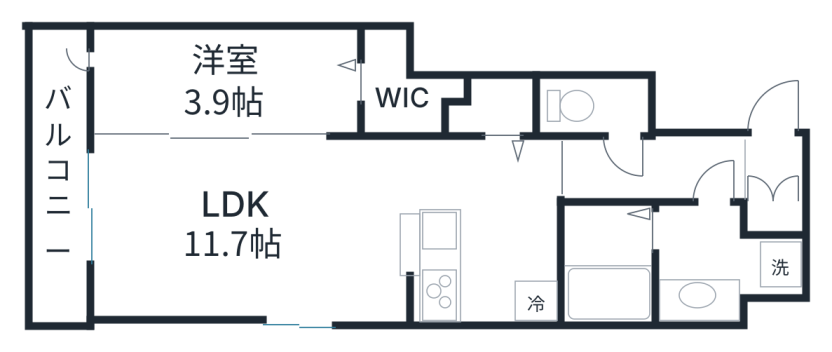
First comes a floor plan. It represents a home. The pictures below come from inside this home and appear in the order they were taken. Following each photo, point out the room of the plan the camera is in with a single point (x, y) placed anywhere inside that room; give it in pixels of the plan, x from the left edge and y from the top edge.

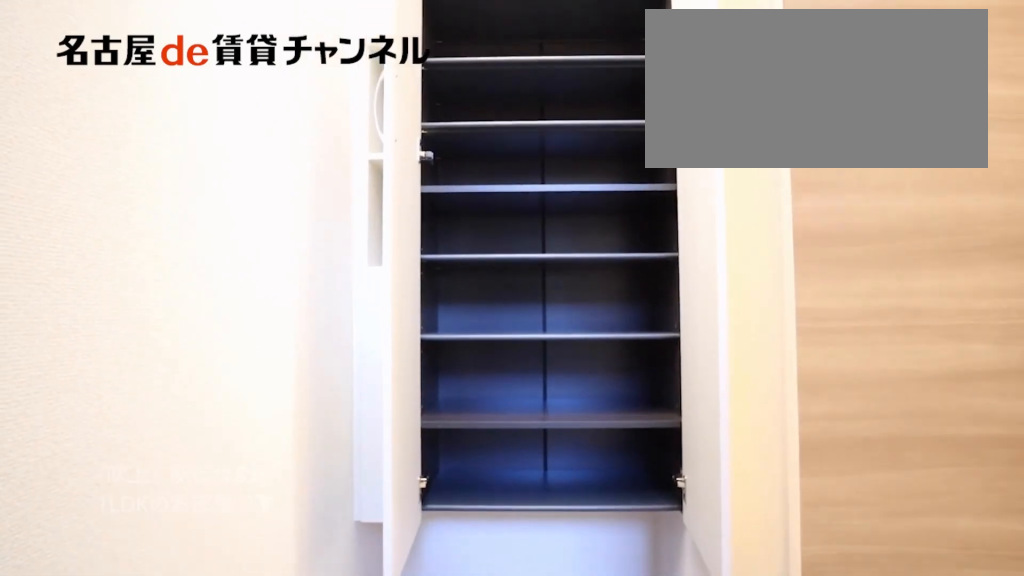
(775, 185)
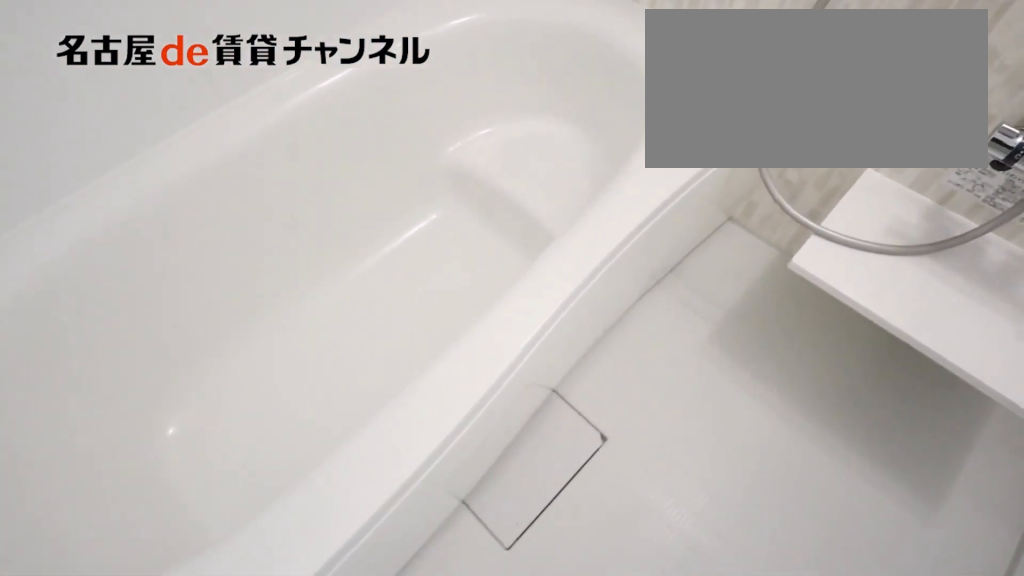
(606, 265)
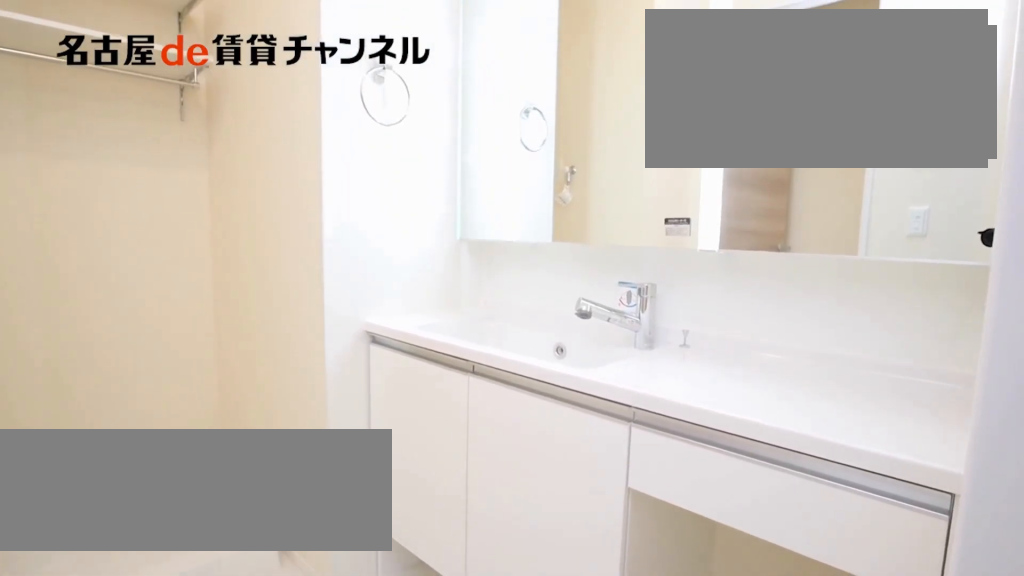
(721, 263)
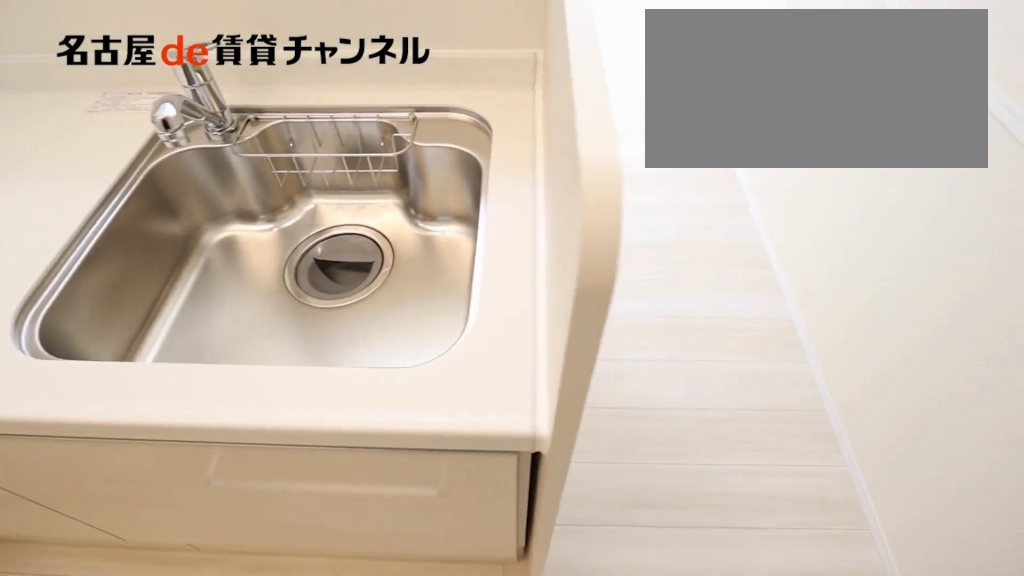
(490, 233)
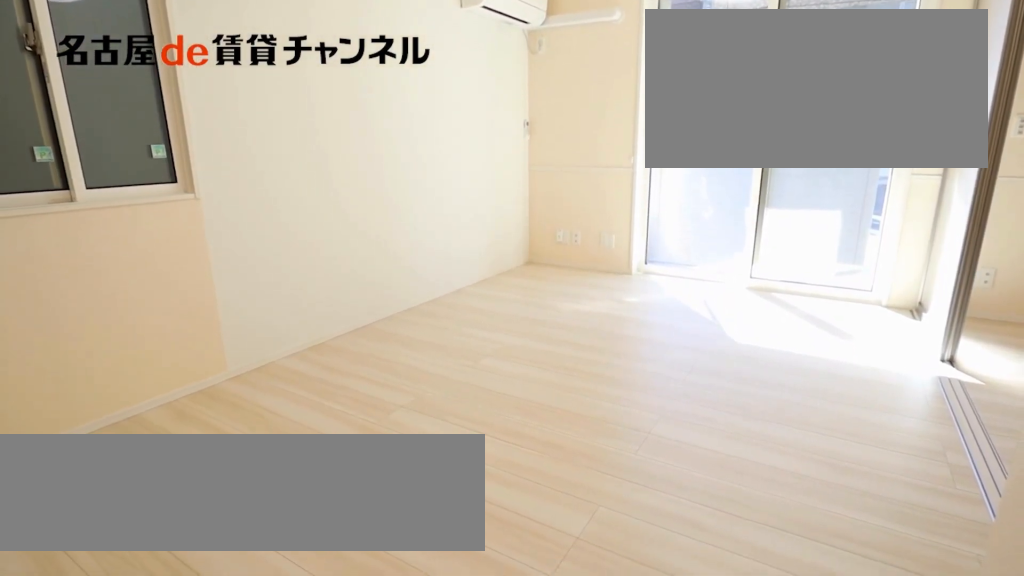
(253, 232)
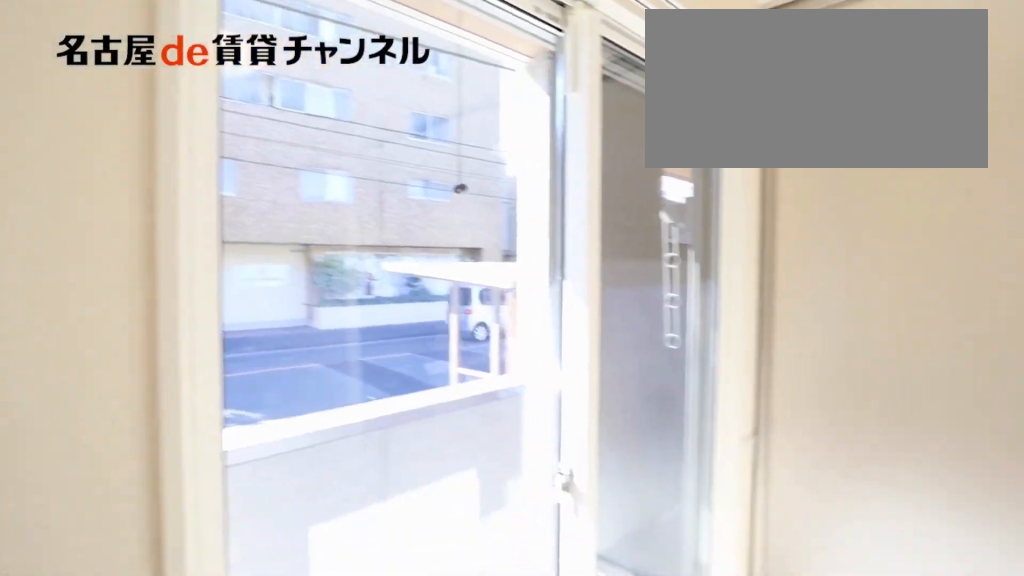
(253, 232)
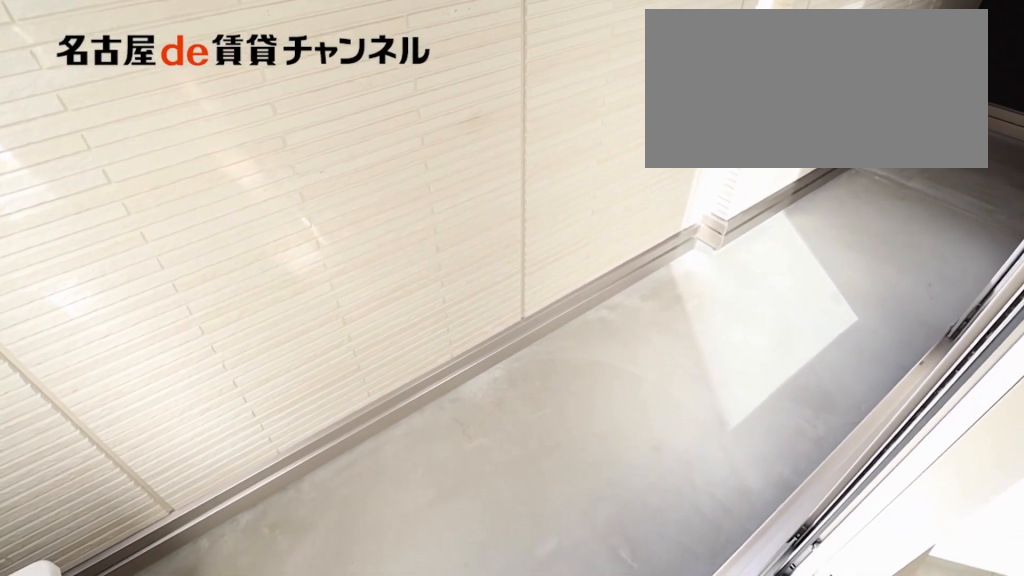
(62, 178)
